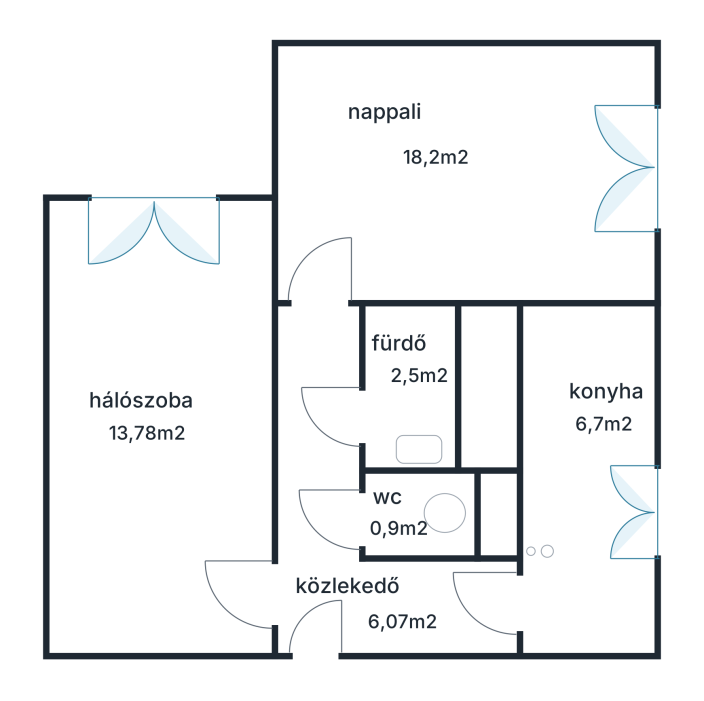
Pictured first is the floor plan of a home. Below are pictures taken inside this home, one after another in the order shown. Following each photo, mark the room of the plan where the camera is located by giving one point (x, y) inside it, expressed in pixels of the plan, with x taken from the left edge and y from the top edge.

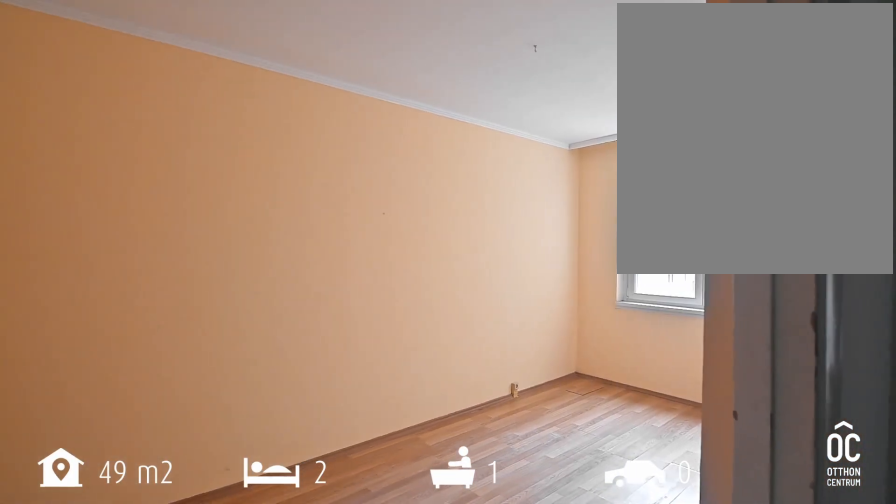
(148, 413)
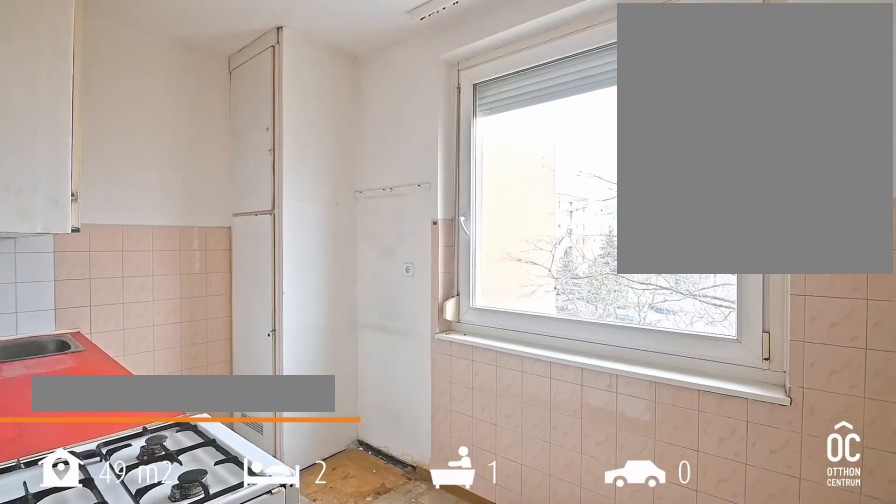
(585, 489)
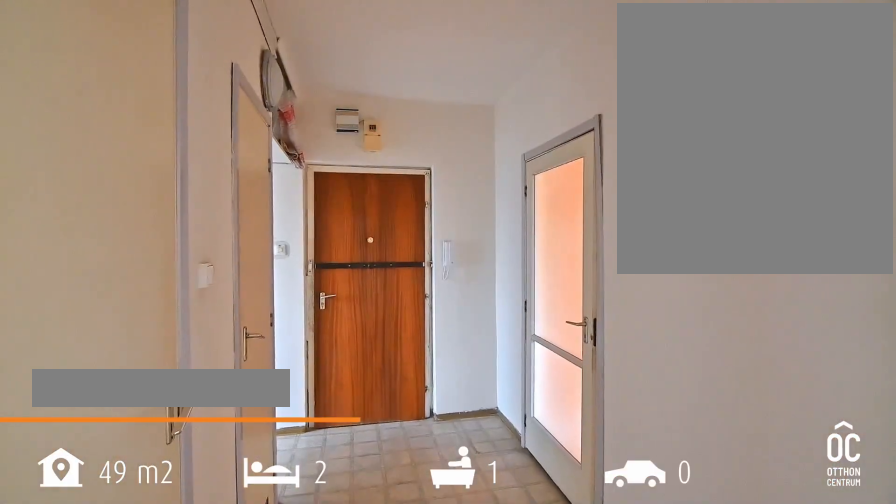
(327, 607)
